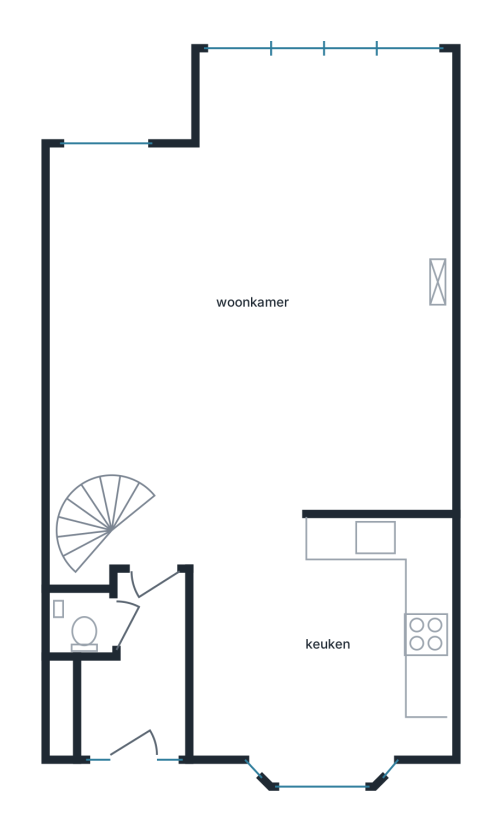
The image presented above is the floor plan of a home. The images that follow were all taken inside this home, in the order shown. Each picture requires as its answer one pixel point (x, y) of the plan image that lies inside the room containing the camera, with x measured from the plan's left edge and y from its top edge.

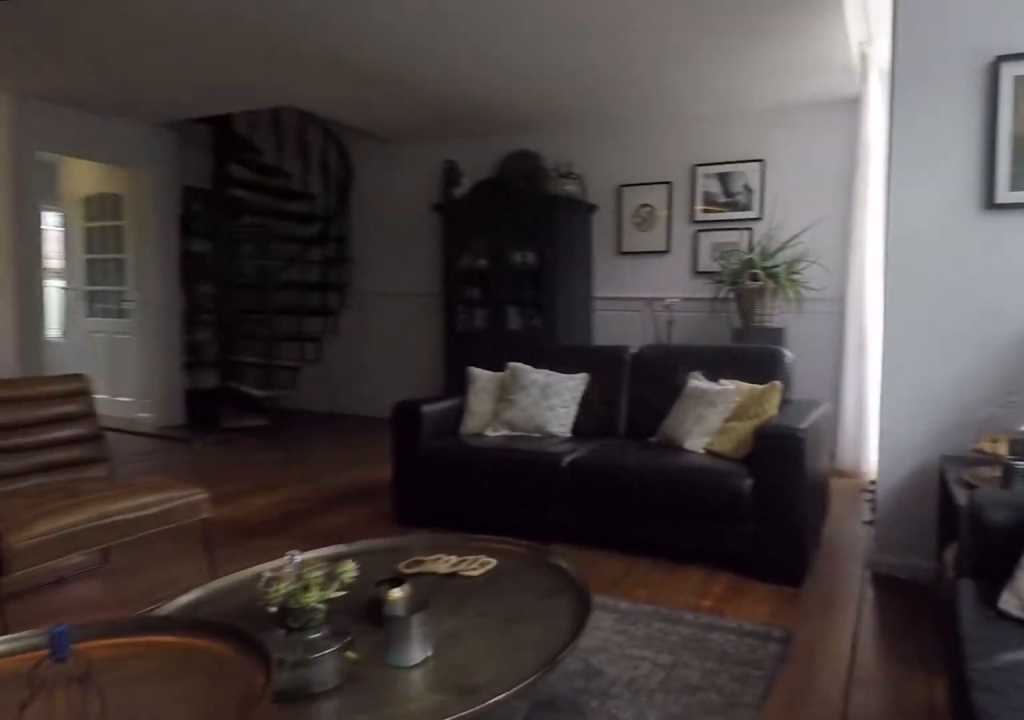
(259, 305)
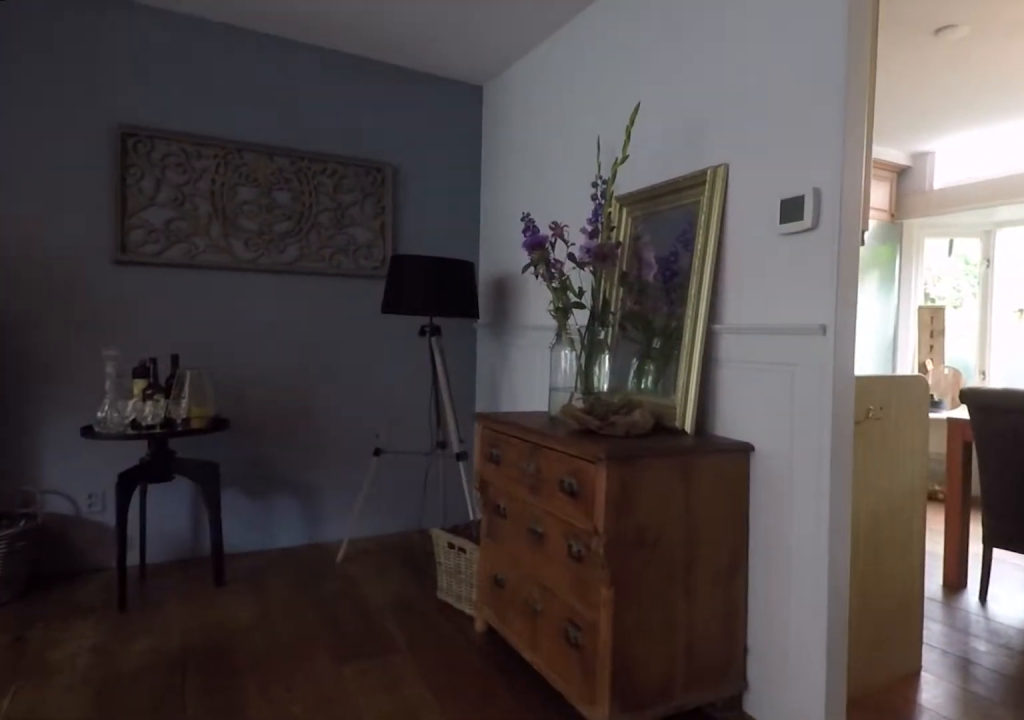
(259, 305)
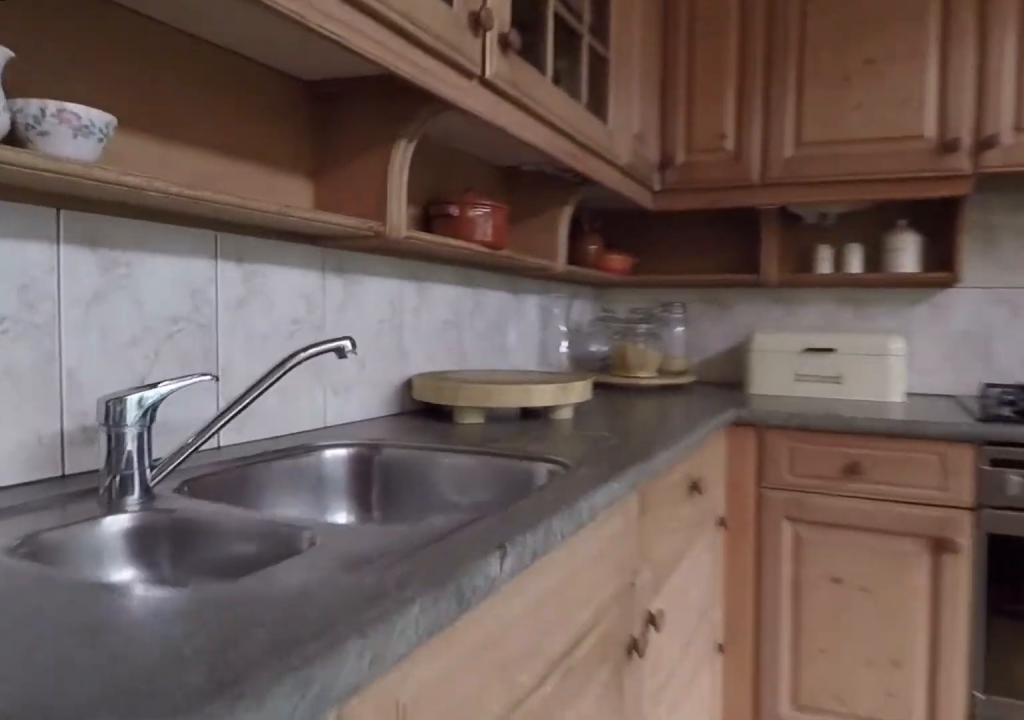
(361, 696)
